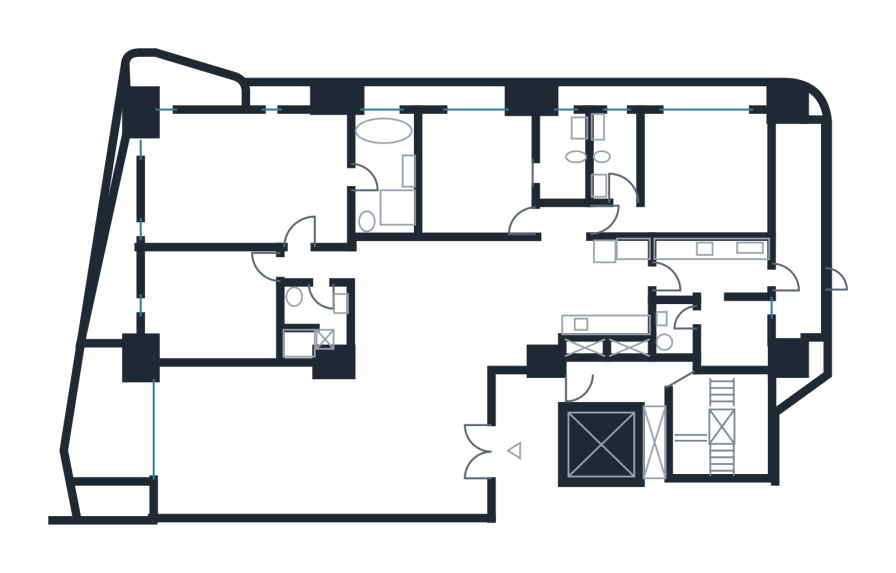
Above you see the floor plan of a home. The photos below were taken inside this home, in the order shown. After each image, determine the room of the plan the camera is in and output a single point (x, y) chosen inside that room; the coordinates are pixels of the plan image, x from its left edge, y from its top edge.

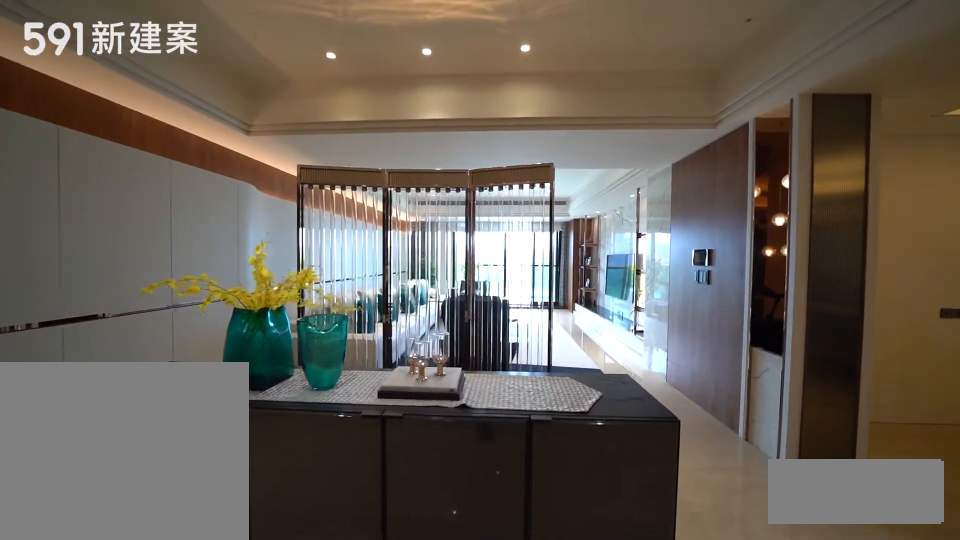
(436, 448)
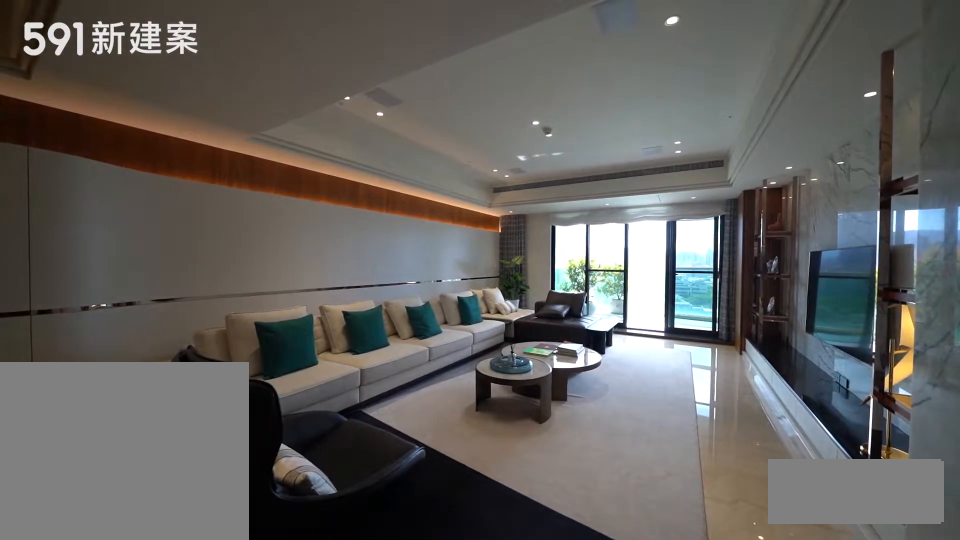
(271, 444)
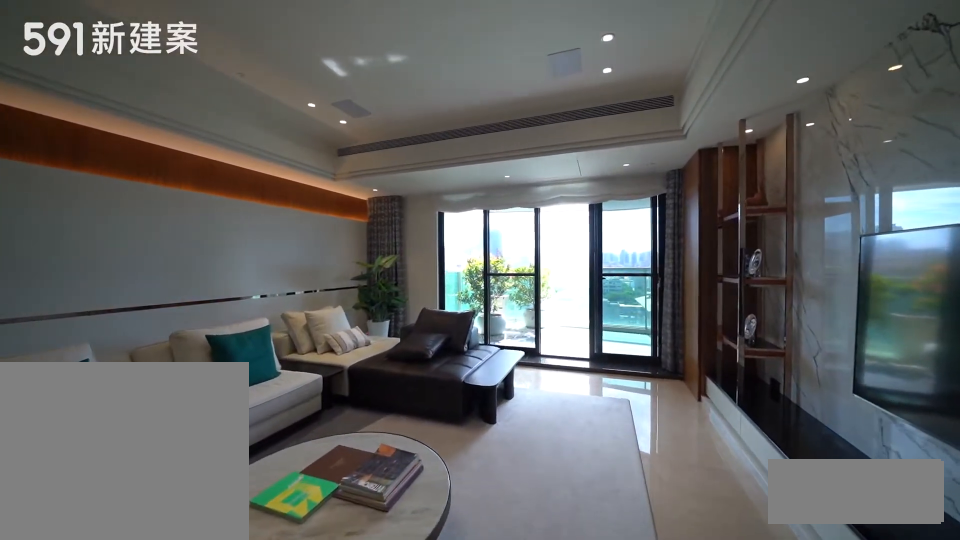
(271, 444)
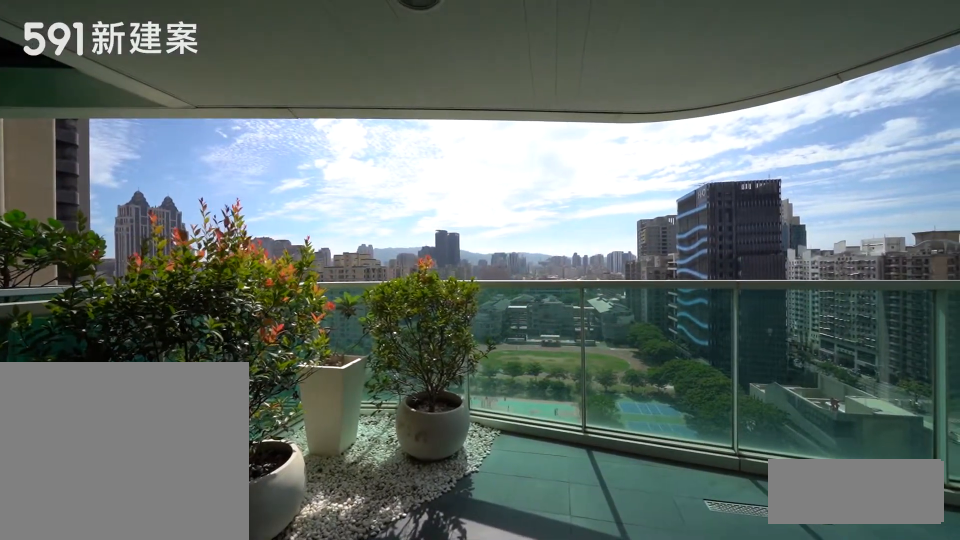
(109, 420)
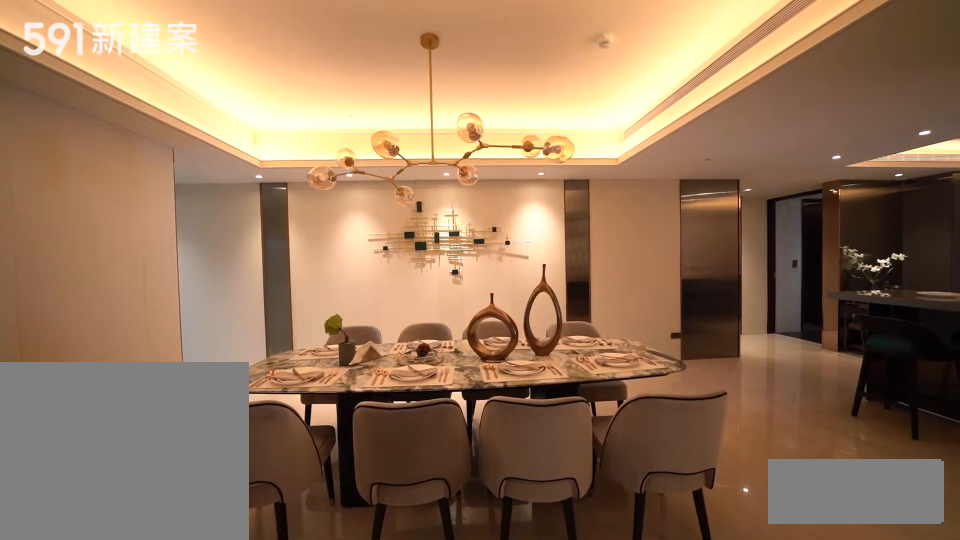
(449, 306)
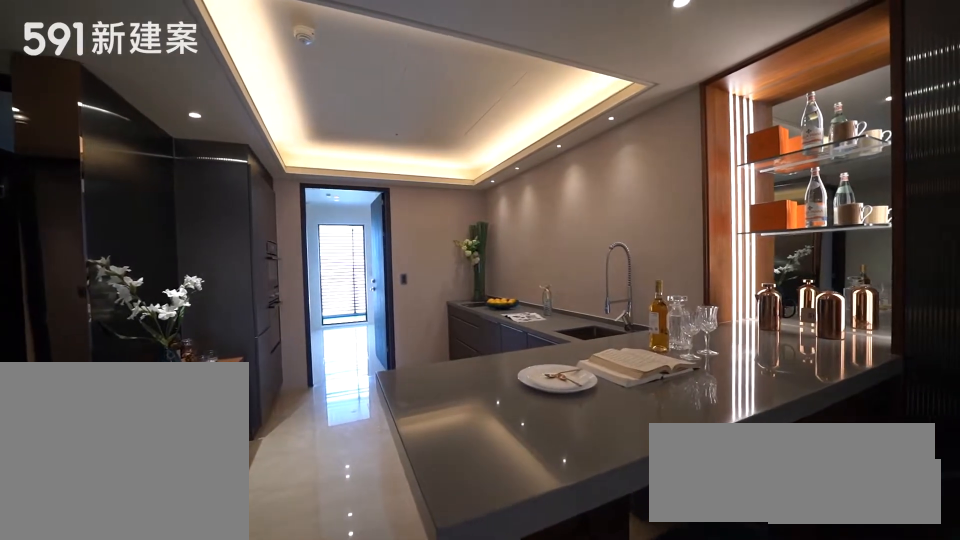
(612, 286)
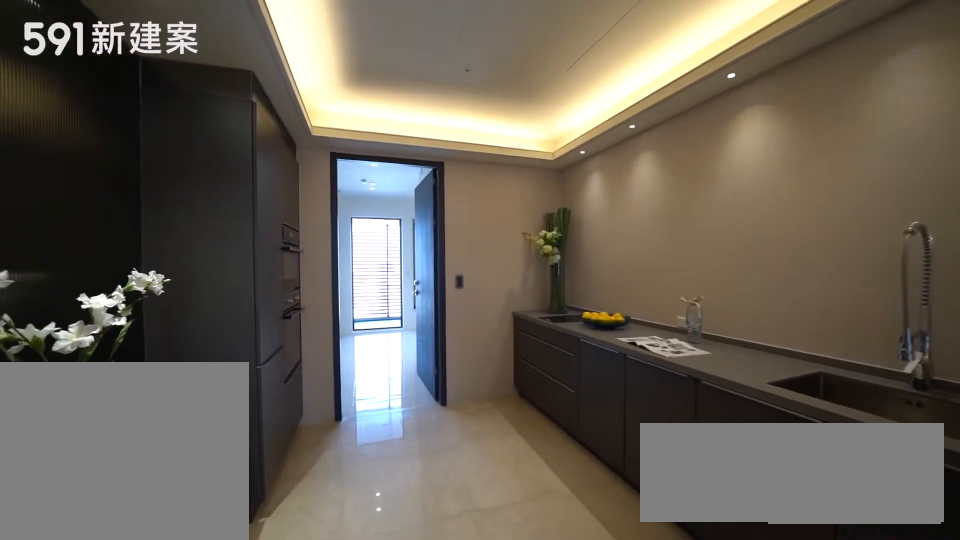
(612, 286)
